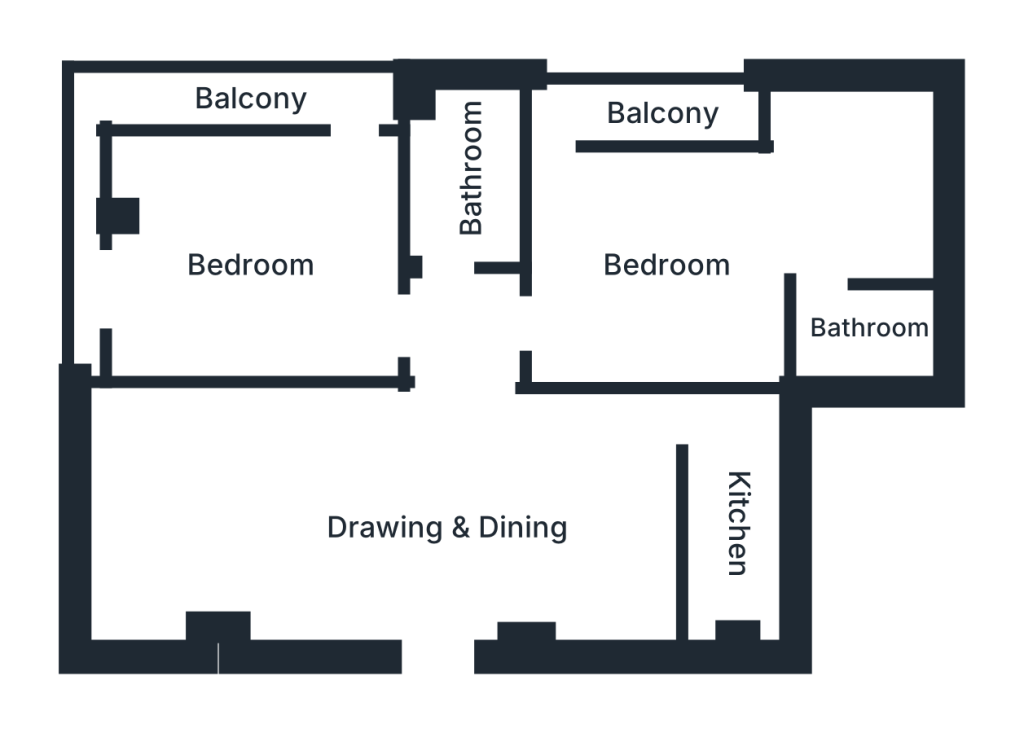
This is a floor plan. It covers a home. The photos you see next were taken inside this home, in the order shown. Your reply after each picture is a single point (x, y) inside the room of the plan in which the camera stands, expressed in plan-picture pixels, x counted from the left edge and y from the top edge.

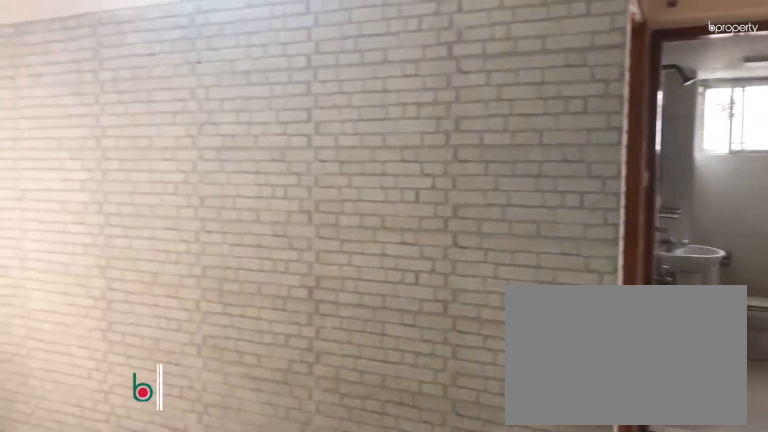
(448, 530)
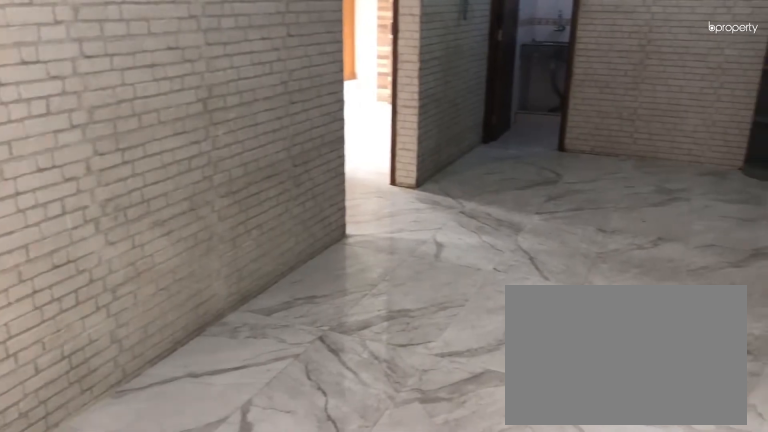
(448, 530)
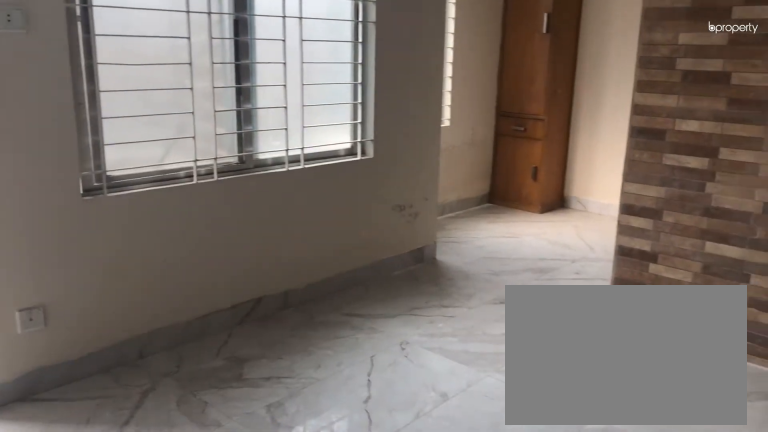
(663, 261)
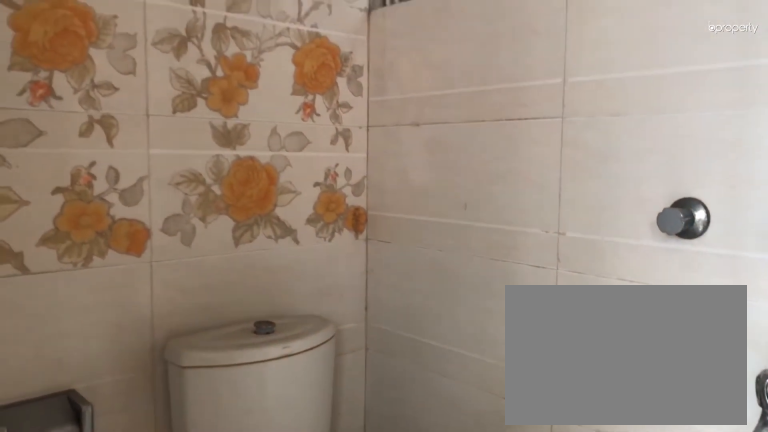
(871, 322)
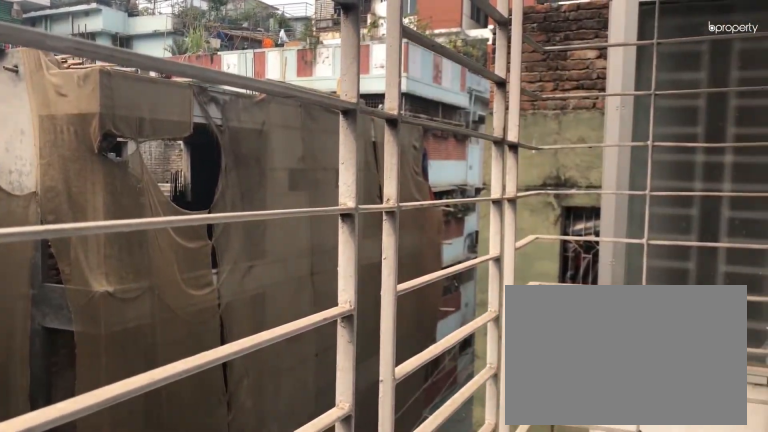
(661, 110)
